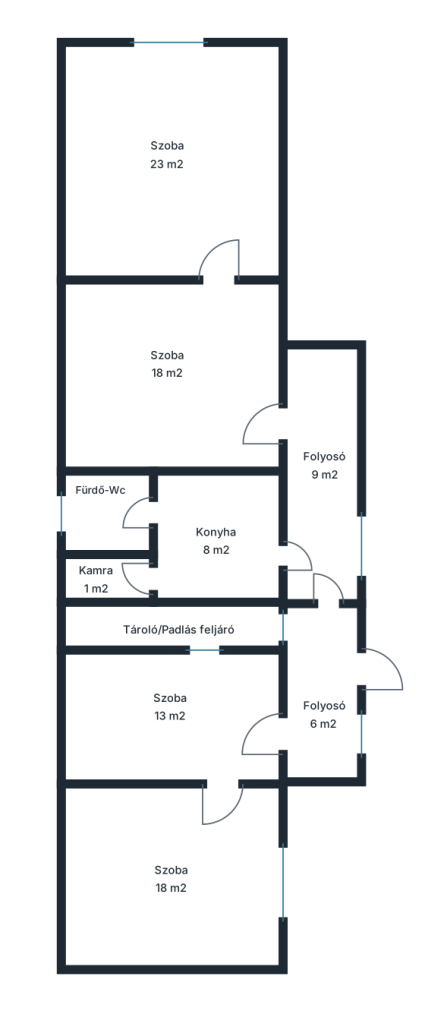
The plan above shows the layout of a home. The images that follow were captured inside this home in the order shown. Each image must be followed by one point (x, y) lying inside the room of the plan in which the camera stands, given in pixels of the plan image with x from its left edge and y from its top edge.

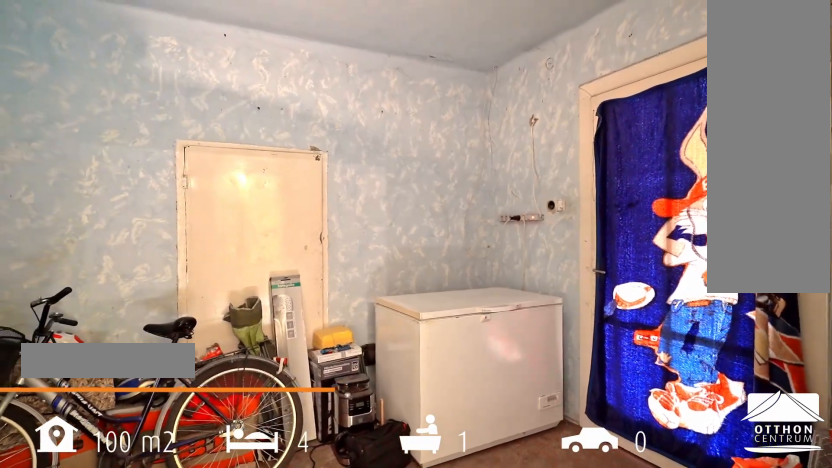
(160, 724)
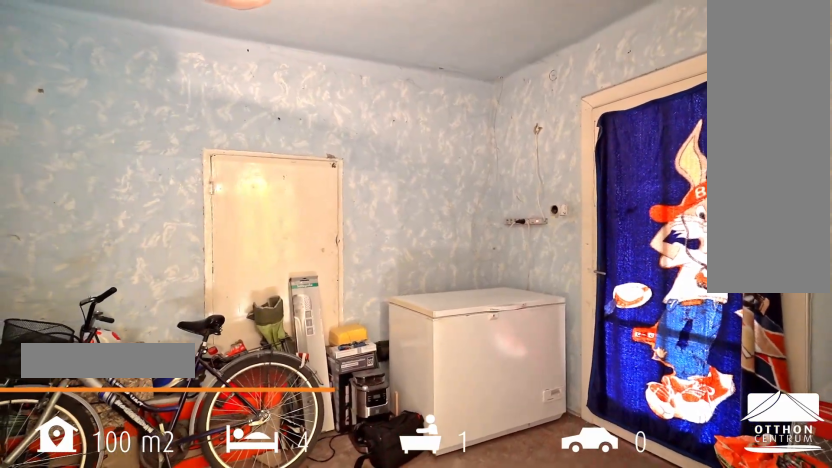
(160, 724)
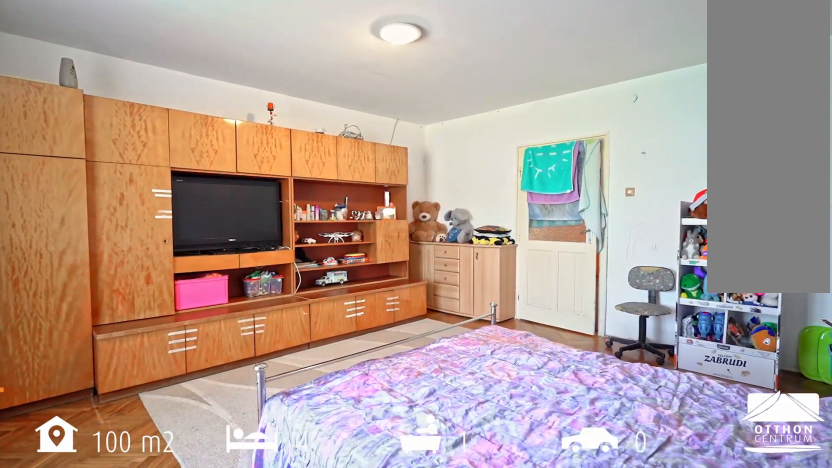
(171, 160)
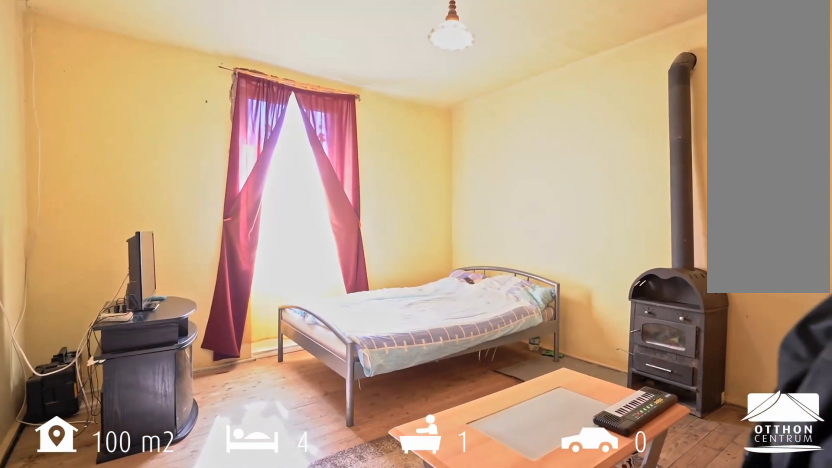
(164, 868)
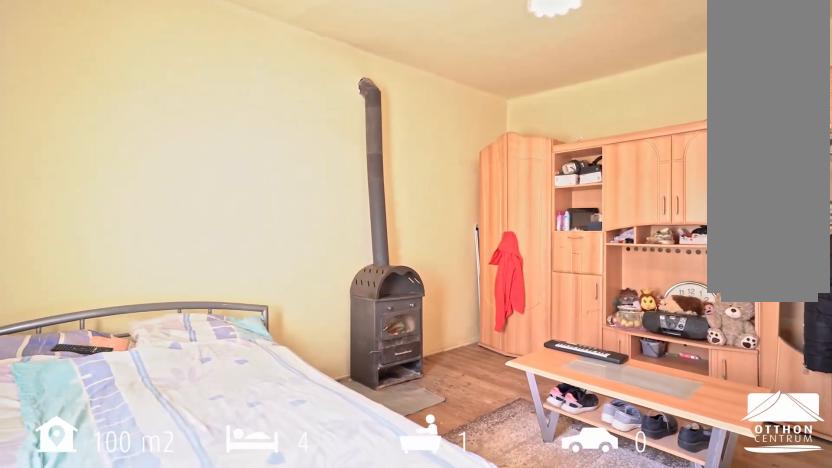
(164, 868)
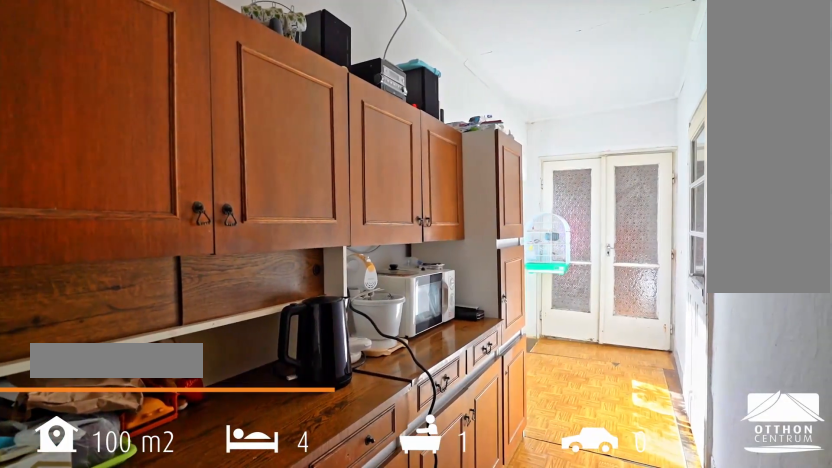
(321, 470)
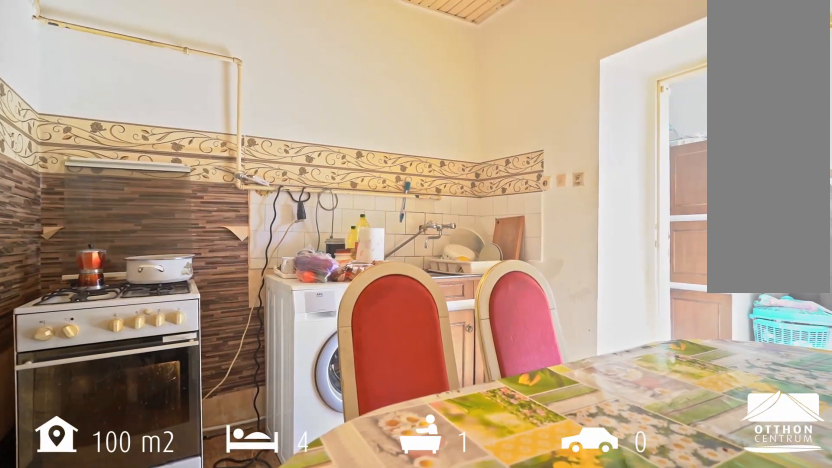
(214, 542)
